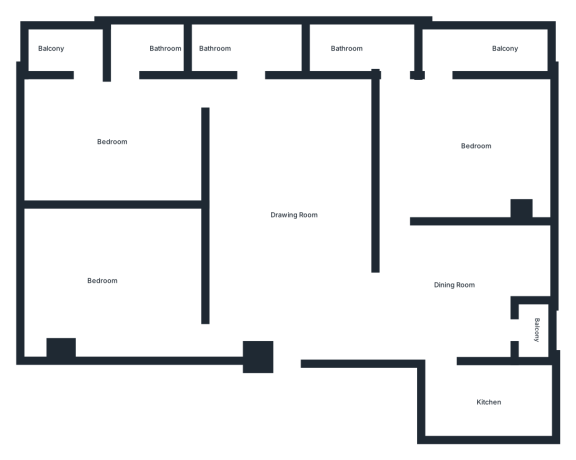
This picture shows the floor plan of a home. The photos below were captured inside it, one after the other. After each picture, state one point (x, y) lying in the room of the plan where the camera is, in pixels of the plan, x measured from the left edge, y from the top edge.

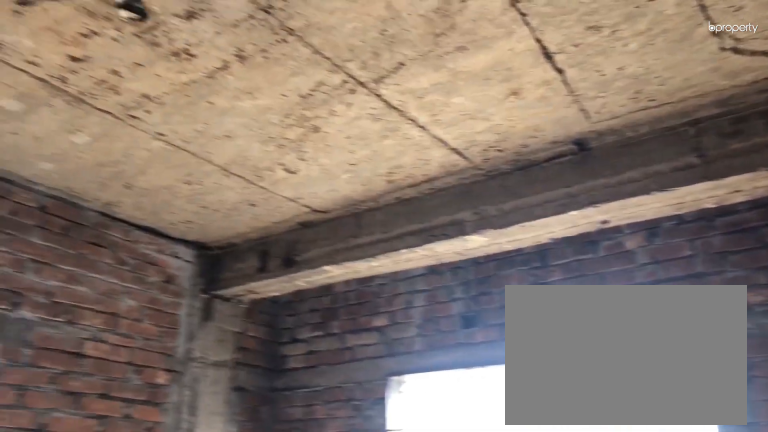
(467, 149)
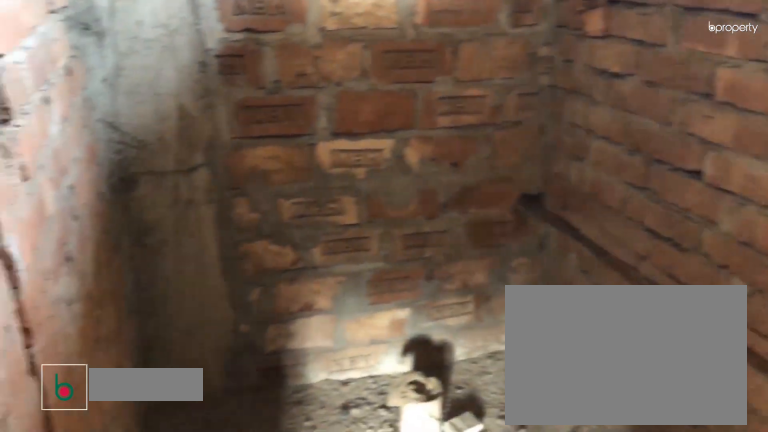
(354, 46)
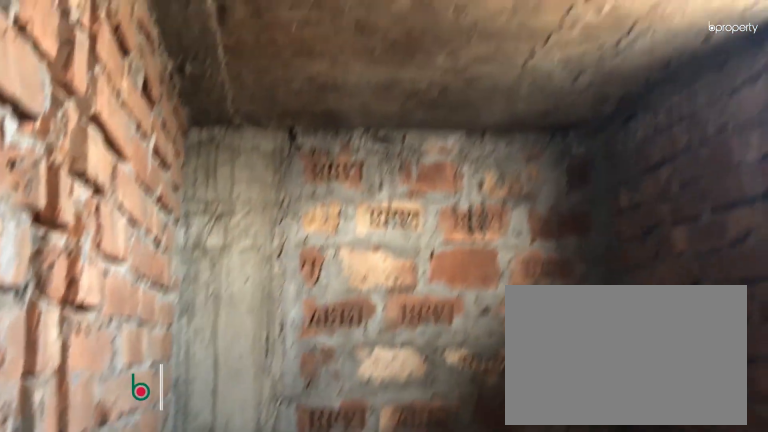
(354, 46)
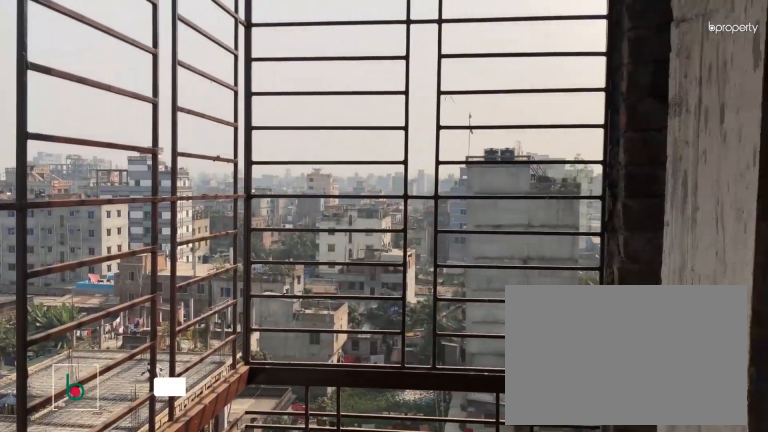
(487, 50)
